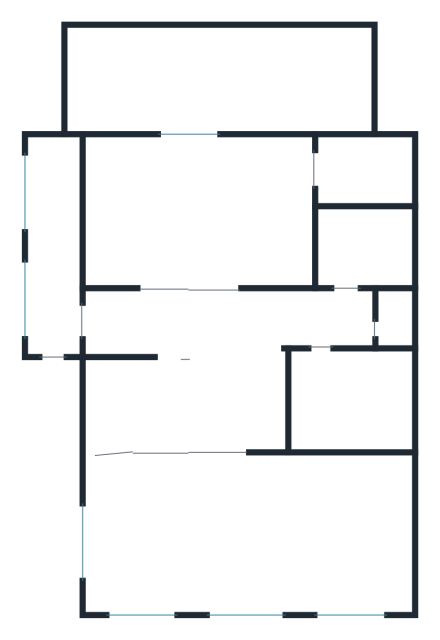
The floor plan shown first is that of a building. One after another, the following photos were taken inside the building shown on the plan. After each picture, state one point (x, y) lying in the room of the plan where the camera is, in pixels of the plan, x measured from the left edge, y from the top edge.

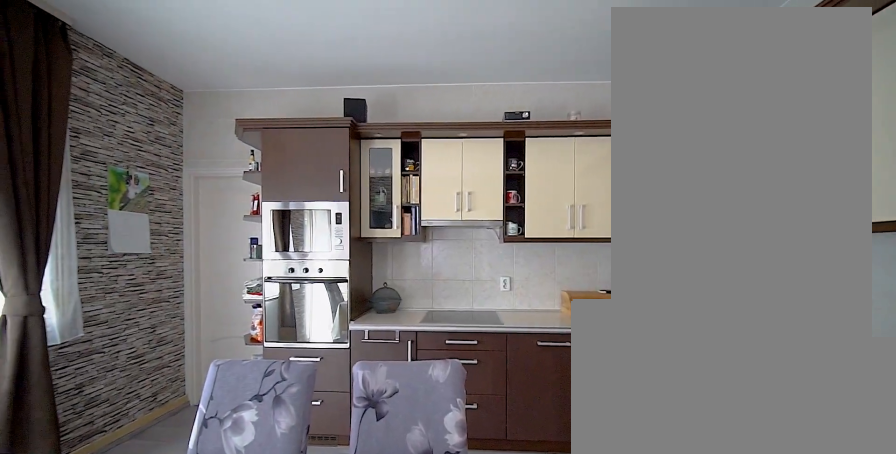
(201, 222)
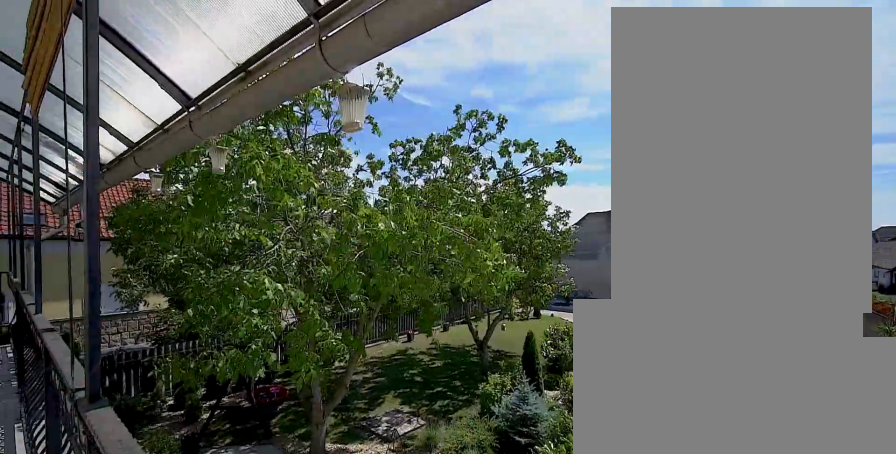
(233, 75)
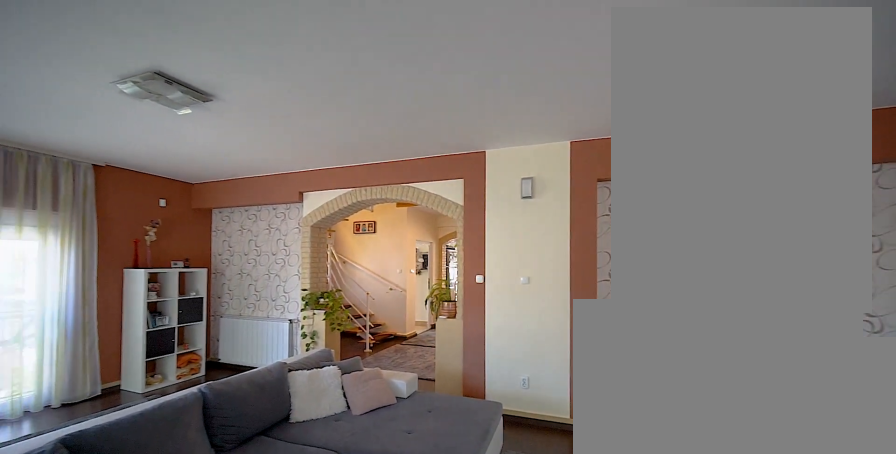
(255, 534)
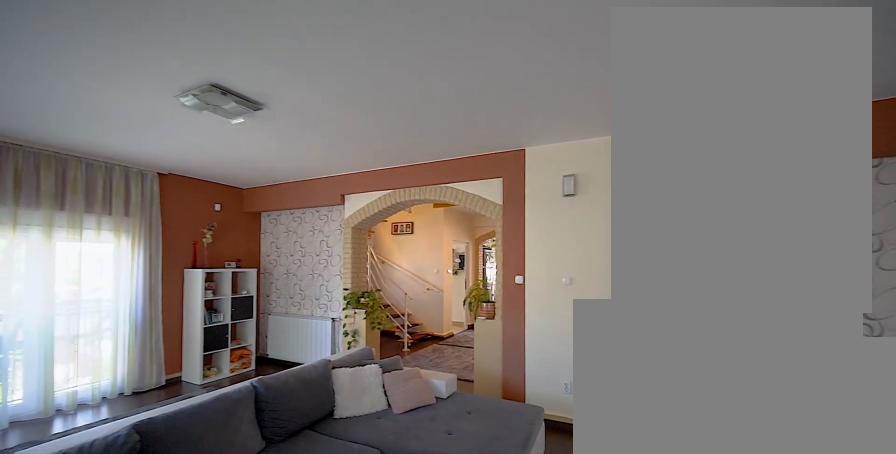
(255, 534)
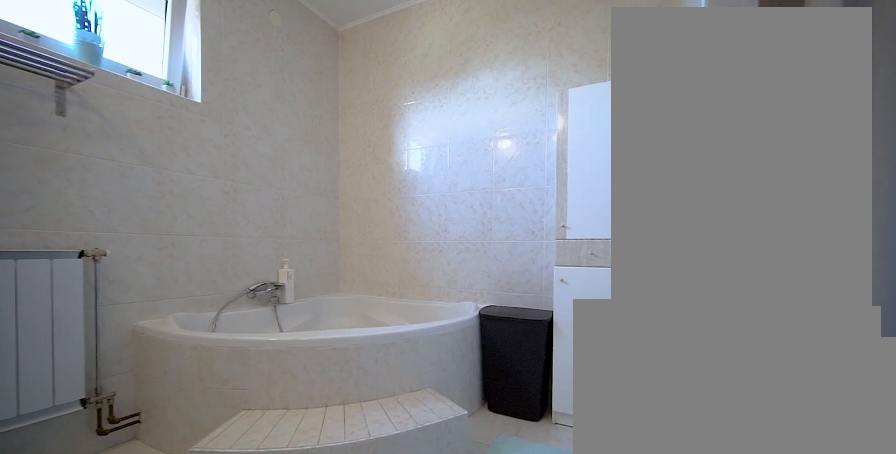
(355, 396)
